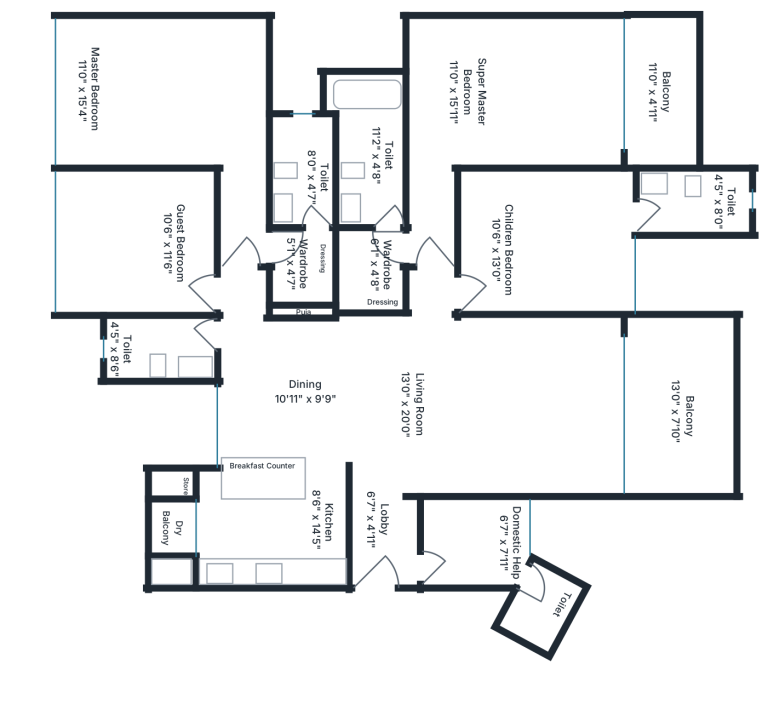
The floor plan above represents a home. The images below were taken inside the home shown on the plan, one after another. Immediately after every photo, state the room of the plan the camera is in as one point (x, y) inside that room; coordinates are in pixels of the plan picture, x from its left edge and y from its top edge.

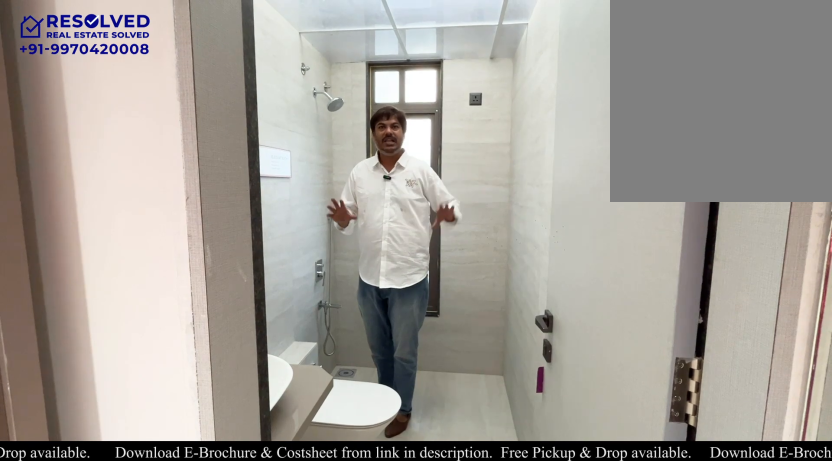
(302, 172)
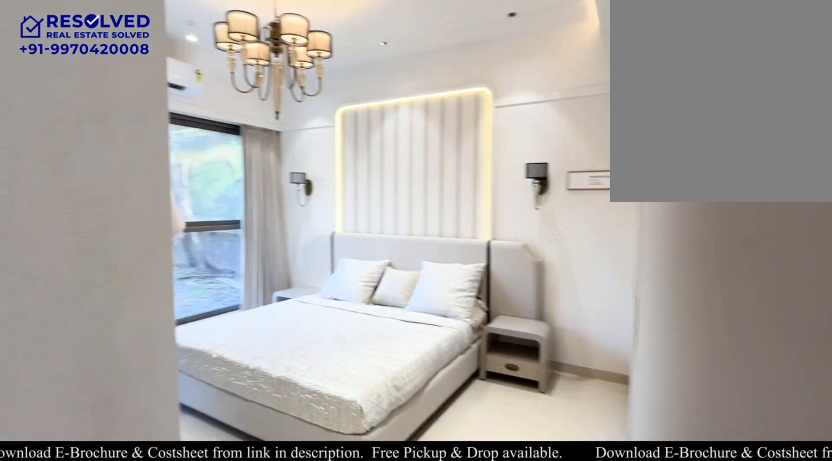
(175, 107)
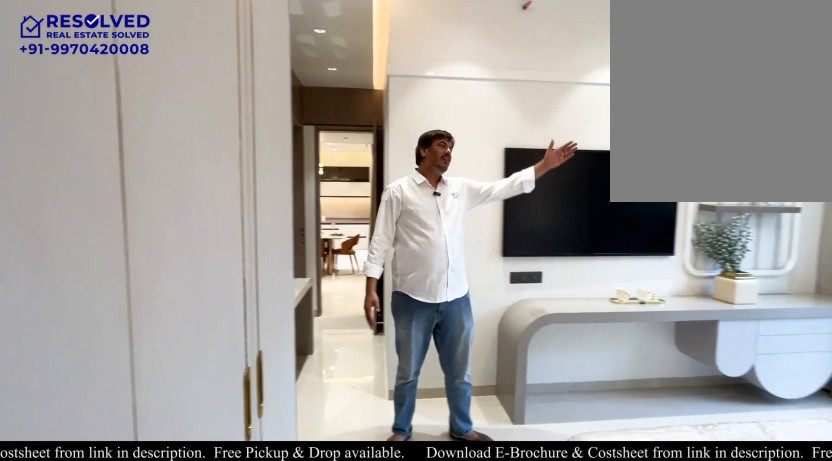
(175, 107)
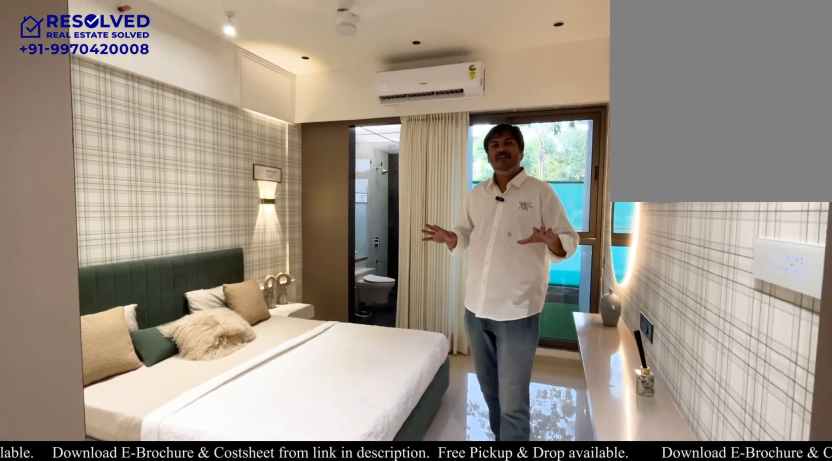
(547, 241)
